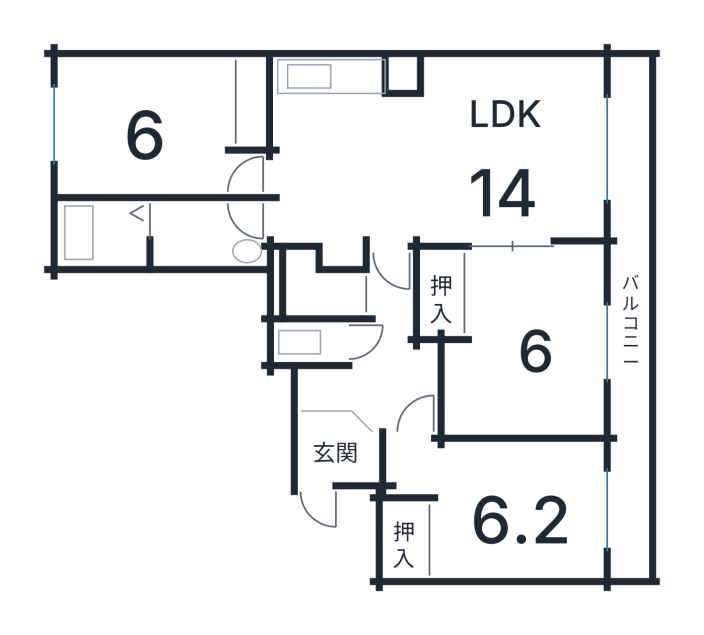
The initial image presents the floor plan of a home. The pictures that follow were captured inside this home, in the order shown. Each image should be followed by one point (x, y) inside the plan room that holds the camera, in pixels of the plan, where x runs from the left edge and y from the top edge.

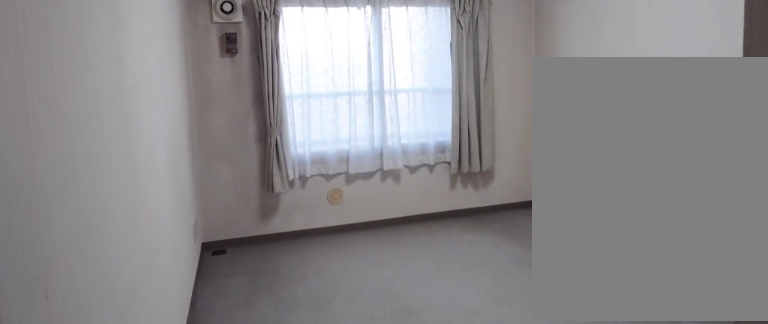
(139, 120)
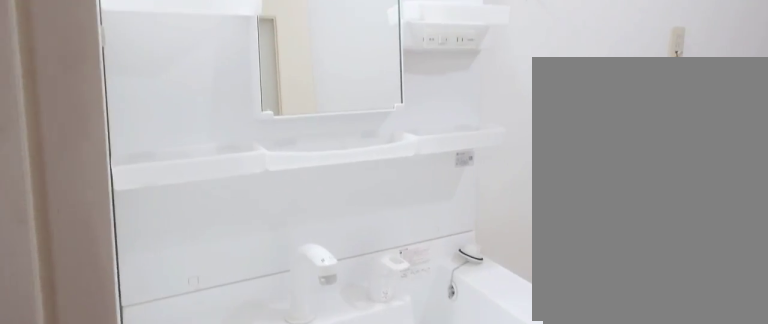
(220, 218)
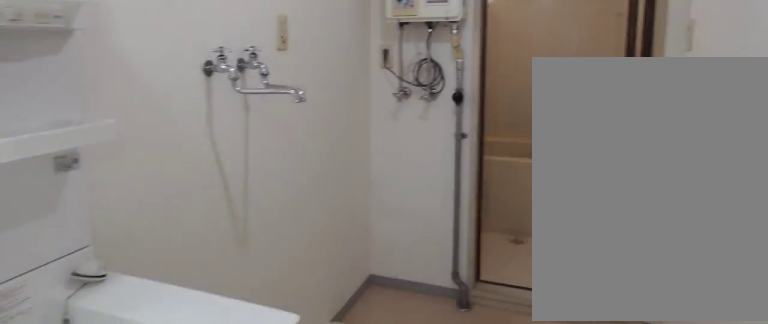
(220, 218)
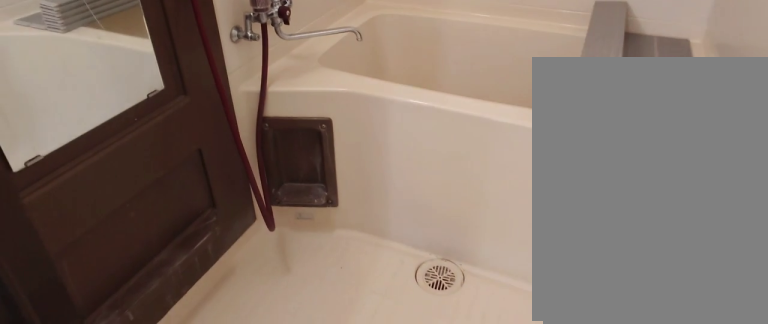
(104, 242)
